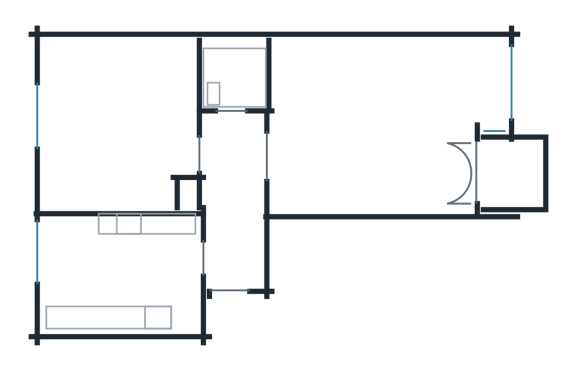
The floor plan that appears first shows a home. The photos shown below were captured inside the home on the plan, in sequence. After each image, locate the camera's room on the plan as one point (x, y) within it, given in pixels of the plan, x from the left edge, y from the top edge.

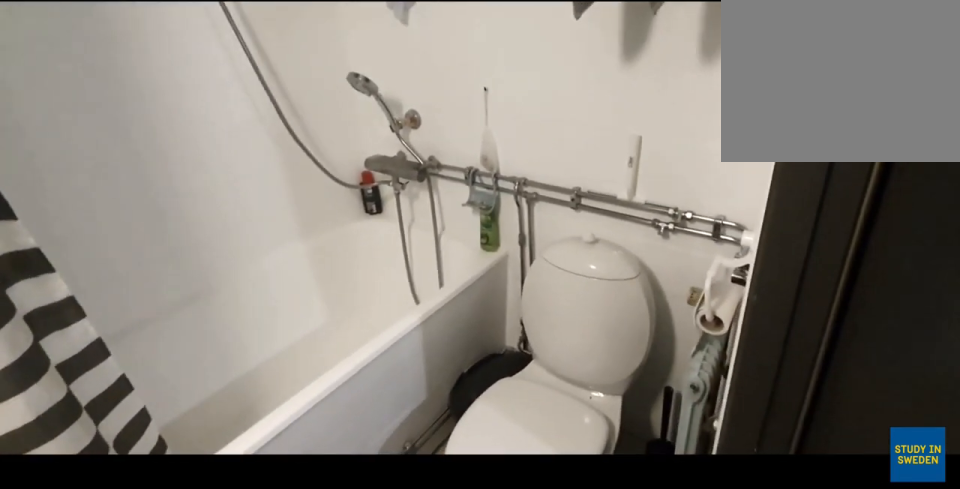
(234, 78)
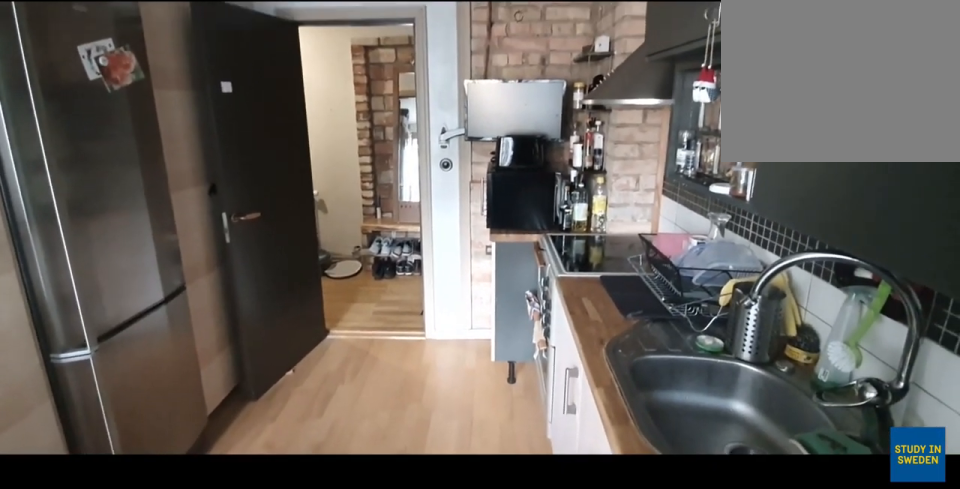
(121, 275)
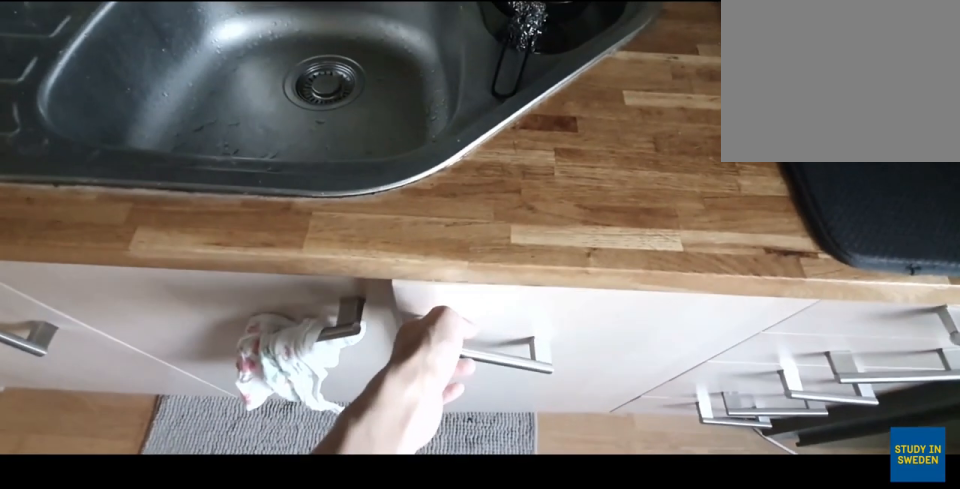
(121, 275)
